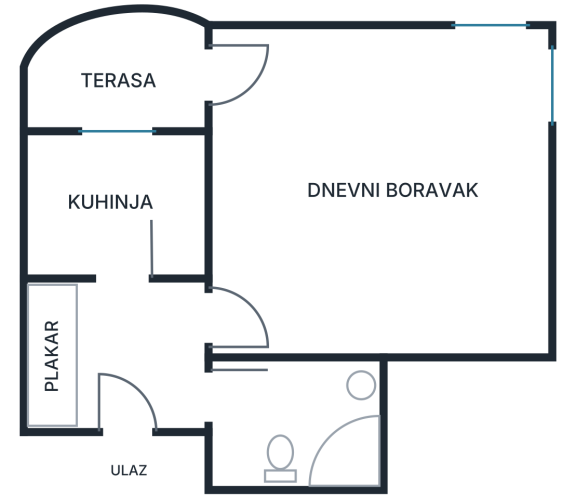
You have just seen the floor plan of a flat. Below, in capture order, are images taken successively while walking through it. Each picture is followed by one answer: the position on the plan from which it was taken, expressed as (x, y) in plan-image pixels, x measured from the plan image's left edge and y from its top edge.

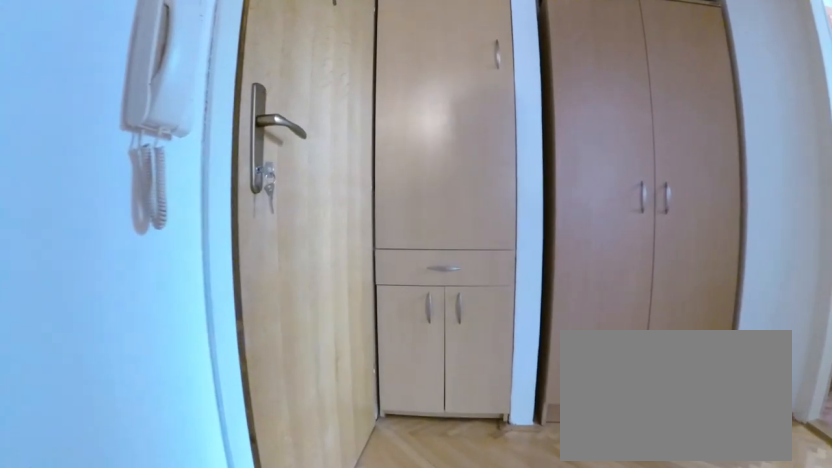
(208, 386)
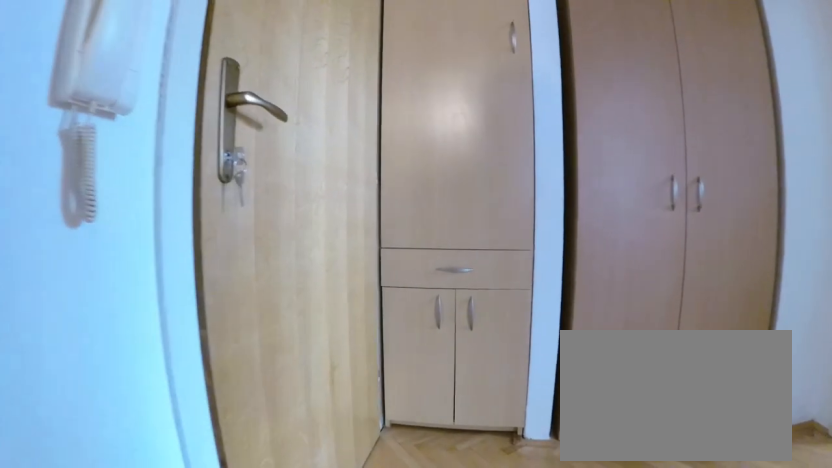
(196, 386)
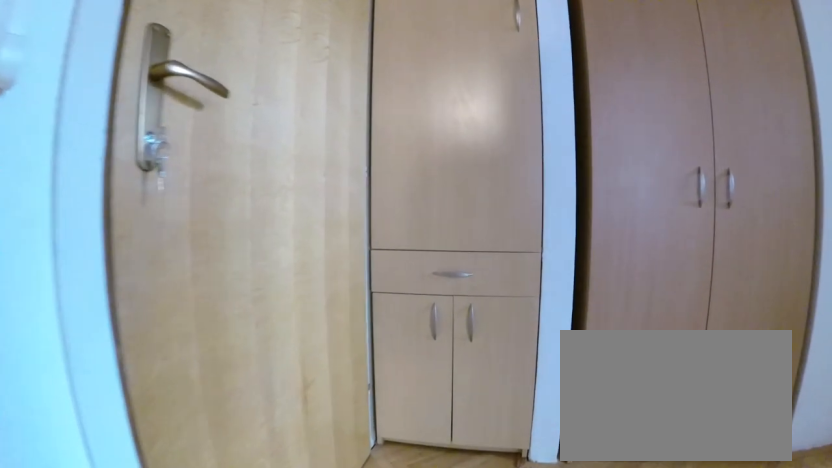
(184, 386)
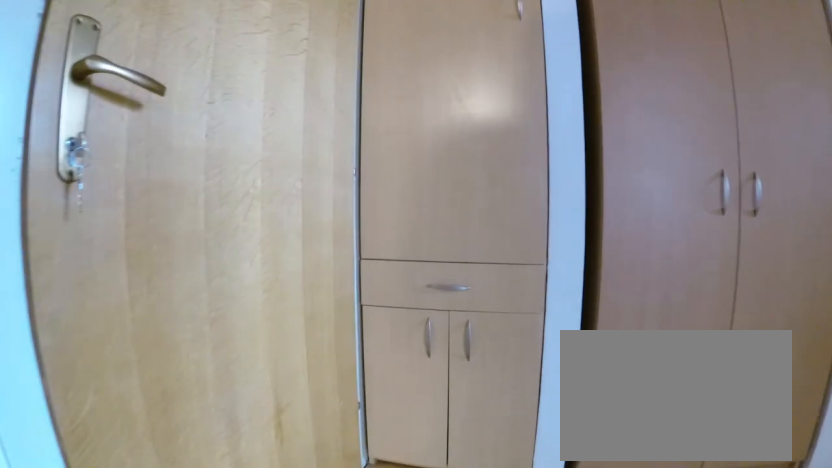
(172, 386)
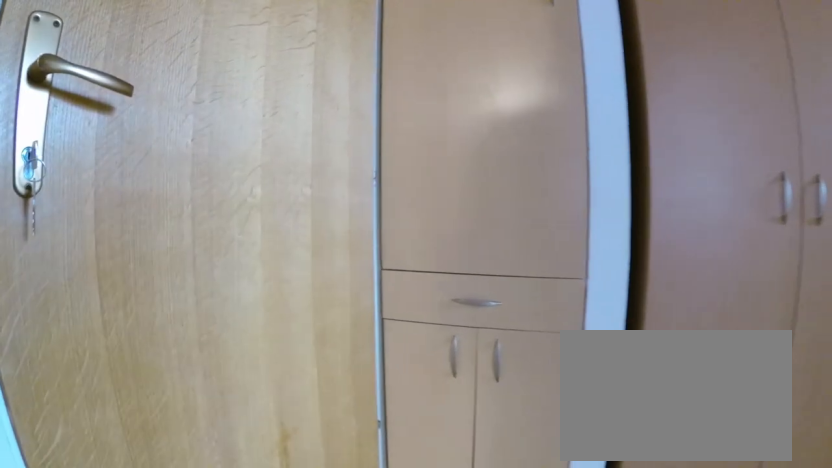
(160, 387)
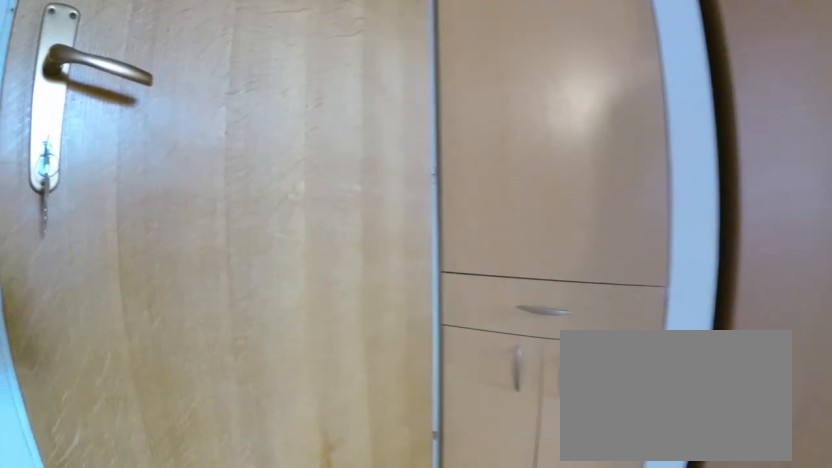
(146, 385)
